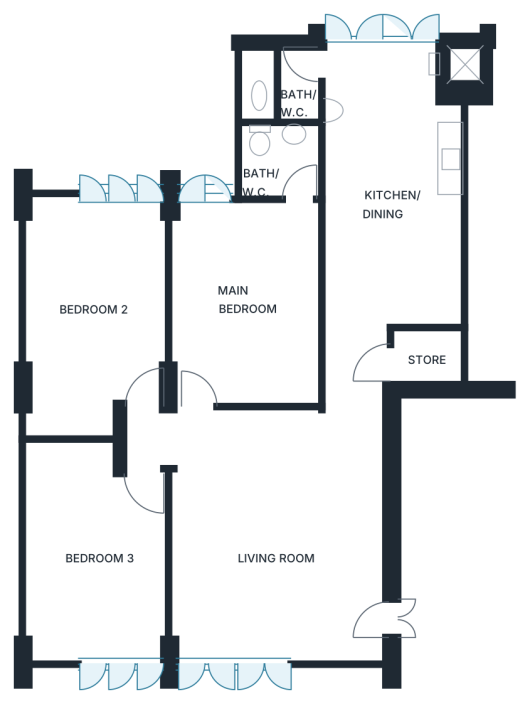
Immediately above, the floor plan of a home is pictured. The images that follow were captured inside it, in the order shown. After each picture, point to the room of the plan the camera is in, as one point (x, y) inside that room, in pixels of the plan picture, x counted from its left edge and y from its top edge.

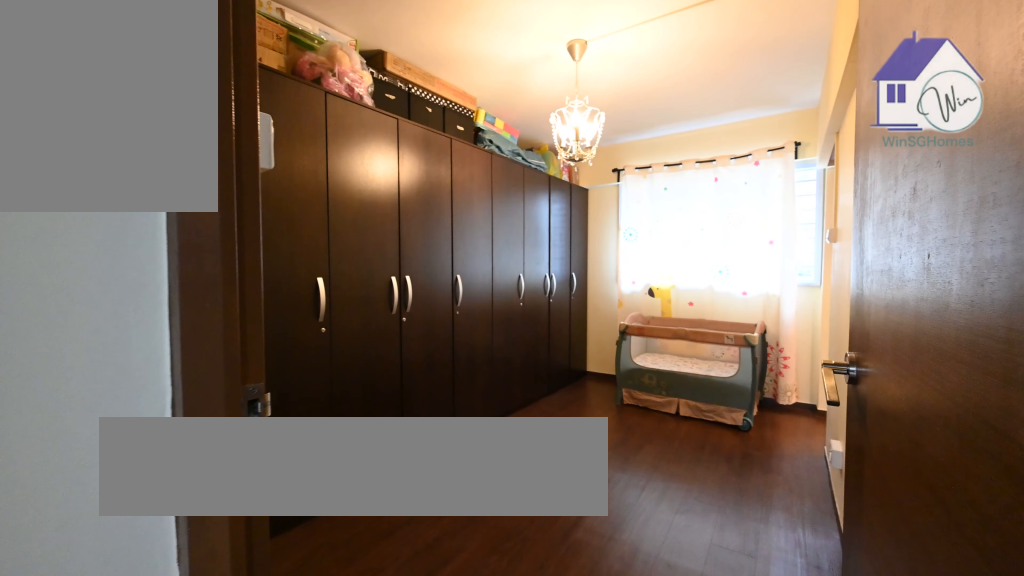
(96, 321)
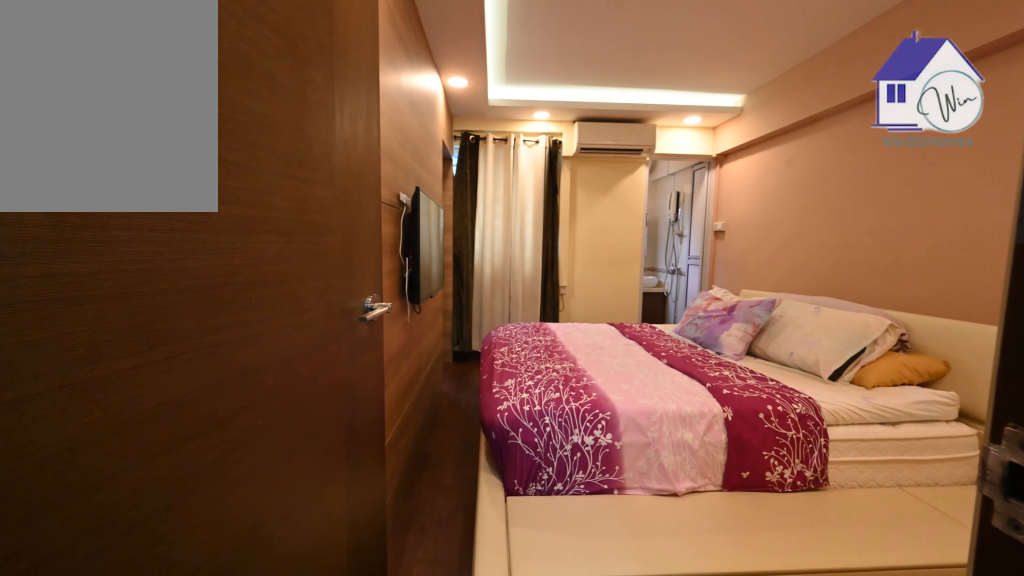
(245, 304)
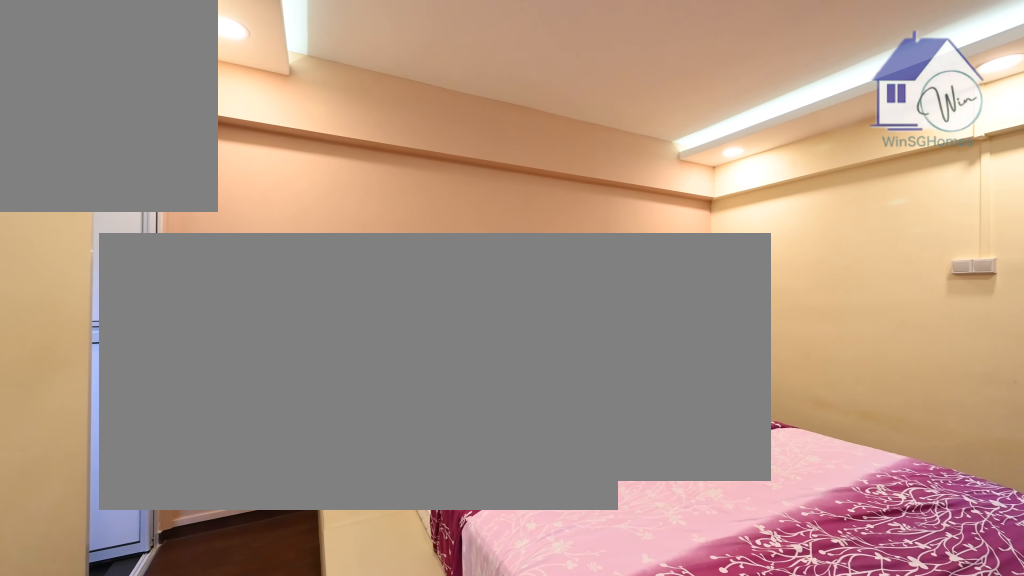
(245, 303)
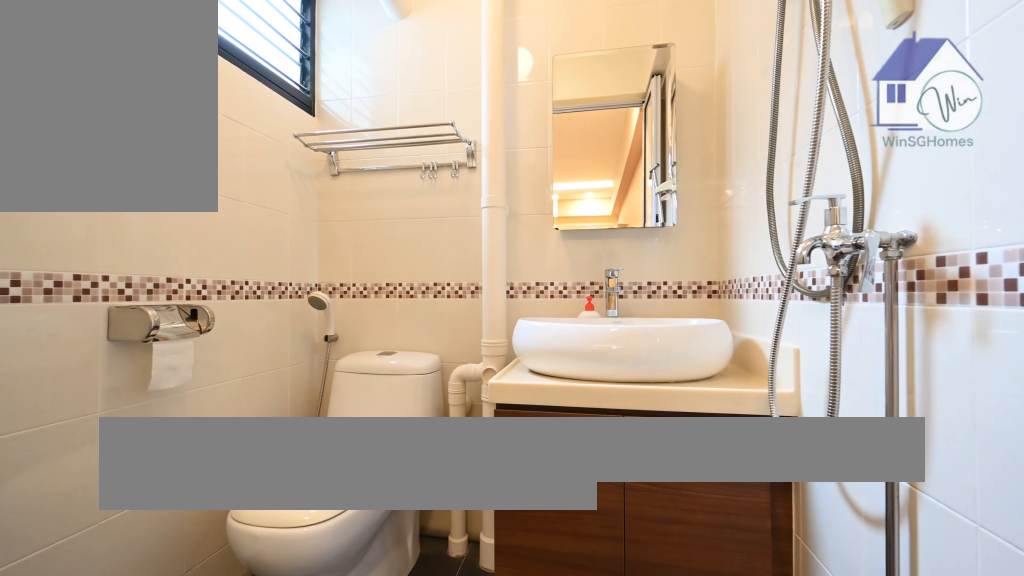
(278, 159)
